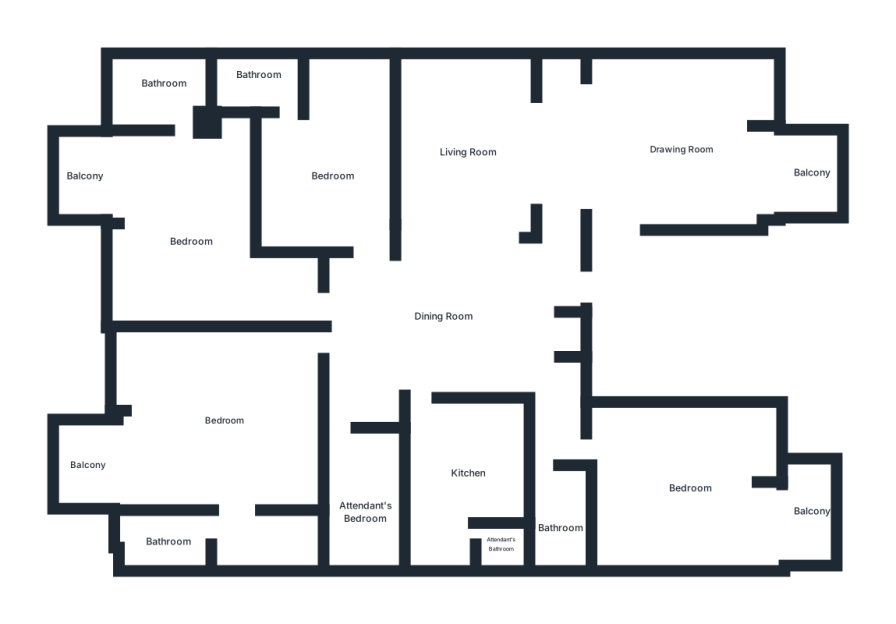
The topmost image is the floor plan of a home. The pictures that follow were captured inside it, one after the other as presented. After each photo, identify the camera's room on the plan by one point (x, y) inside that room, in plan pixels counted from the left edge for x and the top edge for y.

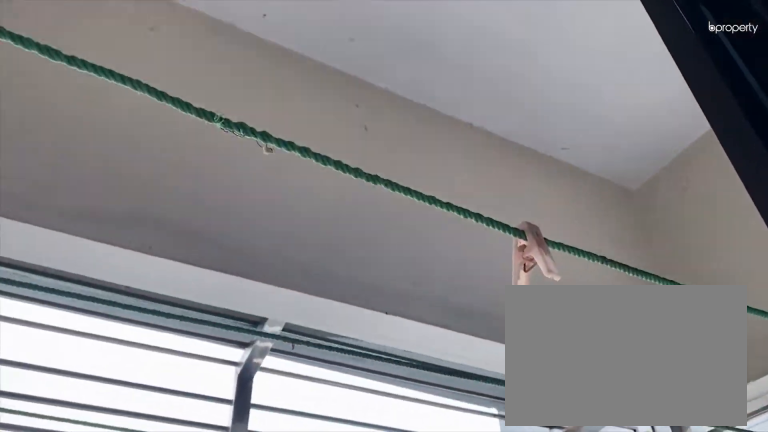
(817, 172)
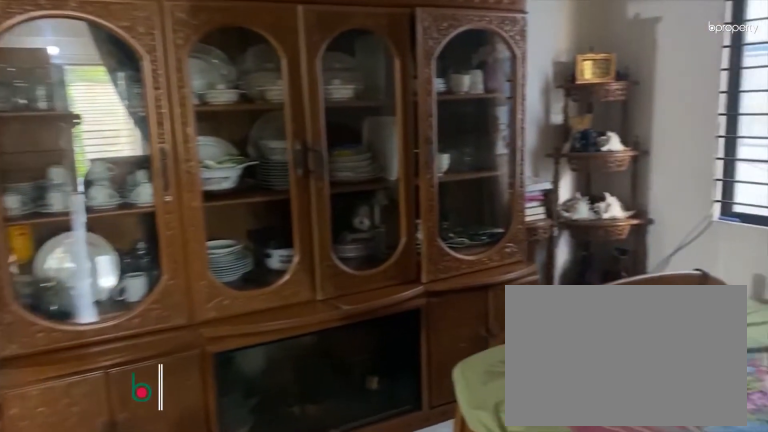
(466, 149)
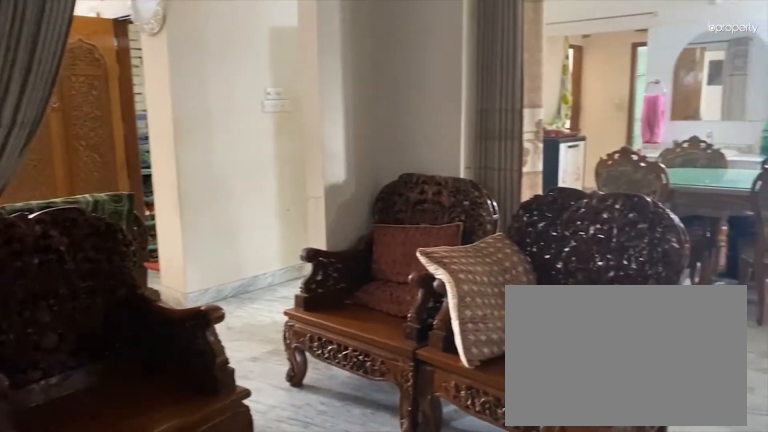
(466, 149)
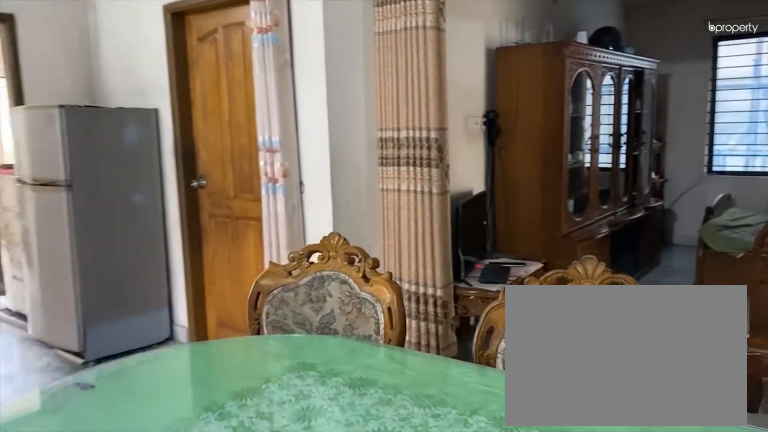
(442, 322)
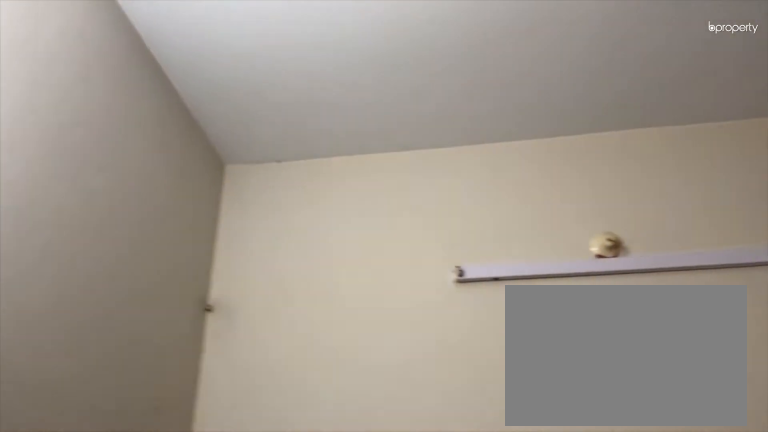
(336, 177)
